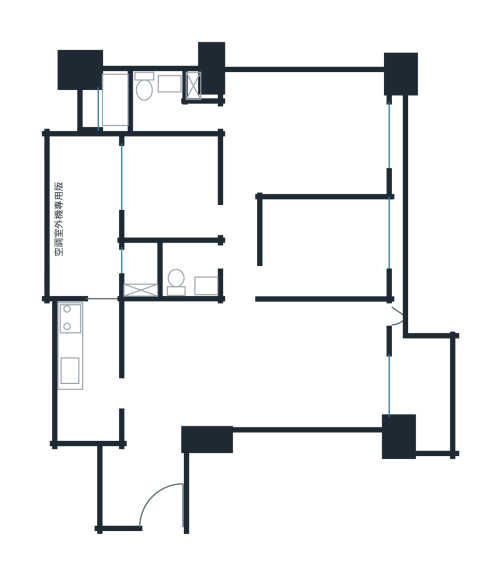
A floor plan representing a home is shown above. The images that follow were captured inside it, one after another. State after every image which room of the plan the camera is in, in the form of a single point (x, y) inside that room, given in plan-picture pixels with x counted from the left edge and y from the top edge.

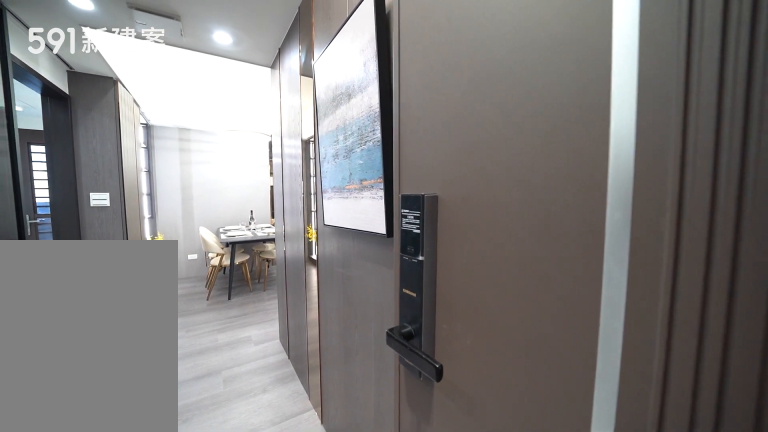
(144, 488)
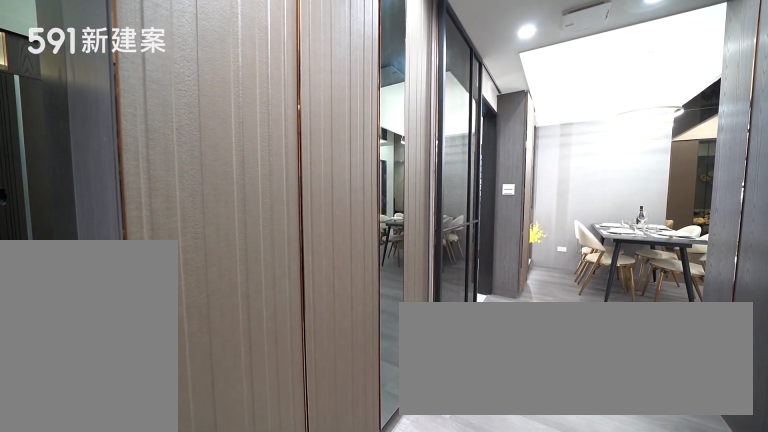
(144, 488)
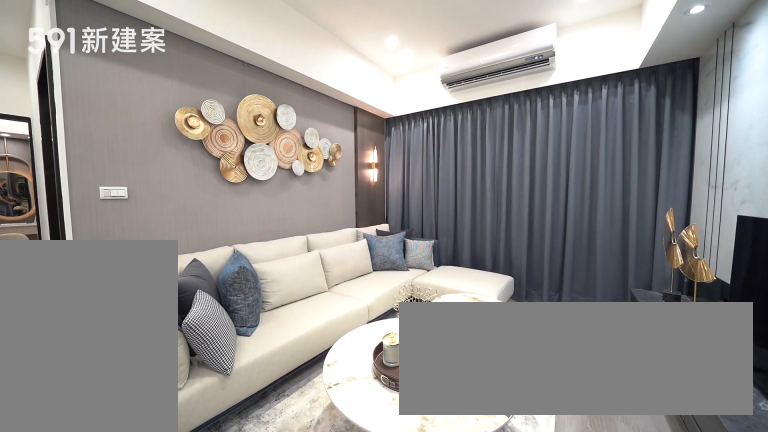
(328, 363)
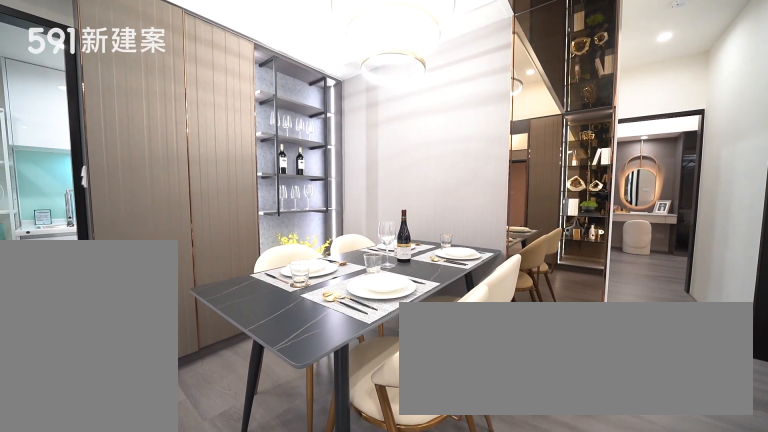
(186, 347)
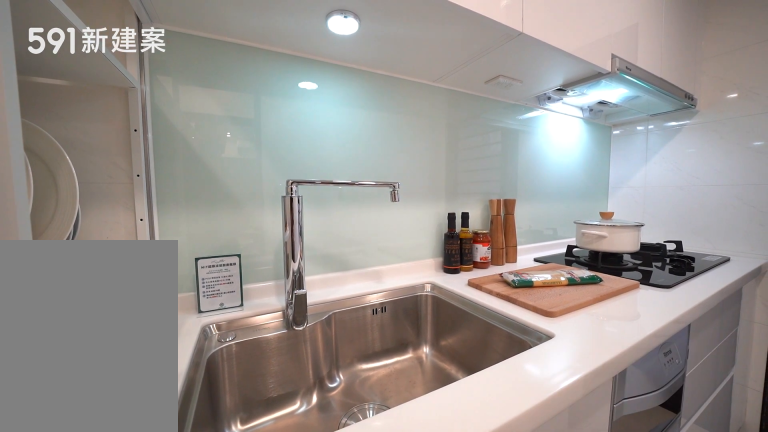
(88, 370)
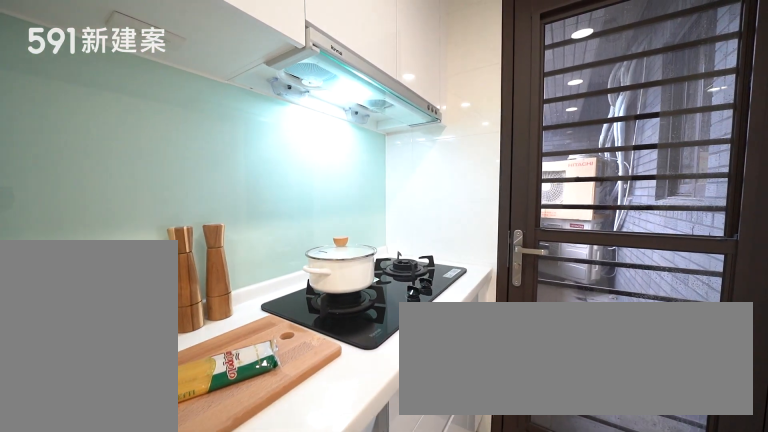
(88, 370)
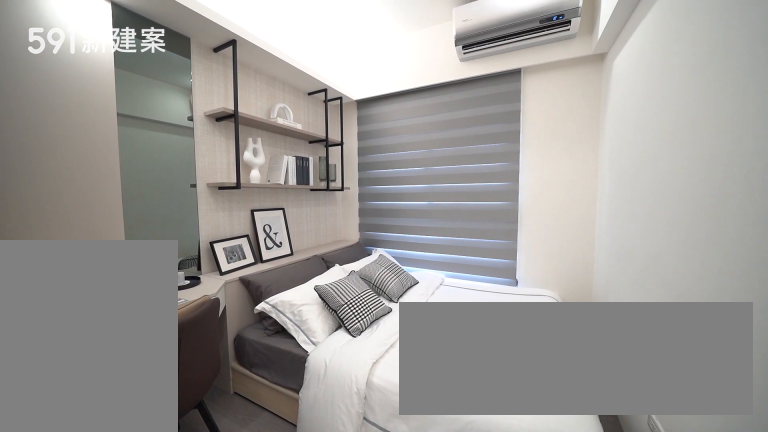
(327, 245)
